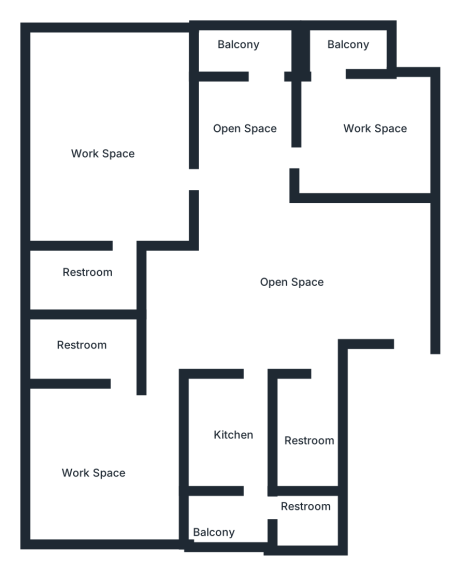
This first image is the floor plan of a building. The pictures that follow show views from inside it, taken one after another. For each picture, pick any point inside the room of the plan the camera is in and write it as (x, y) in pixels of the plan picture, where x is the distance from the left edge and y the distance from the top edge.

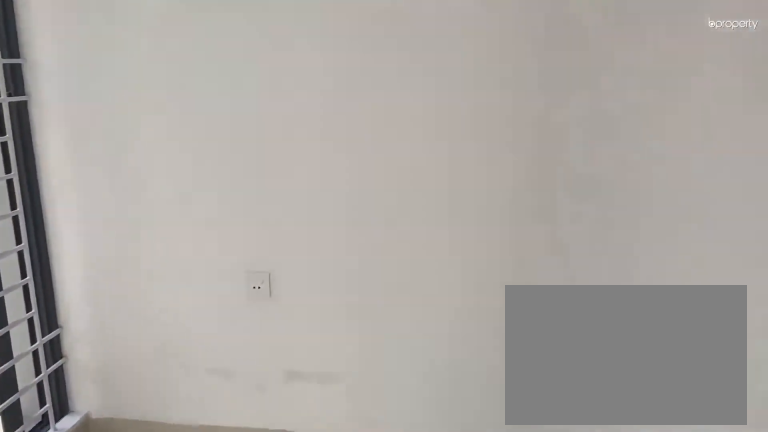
(113, 128)
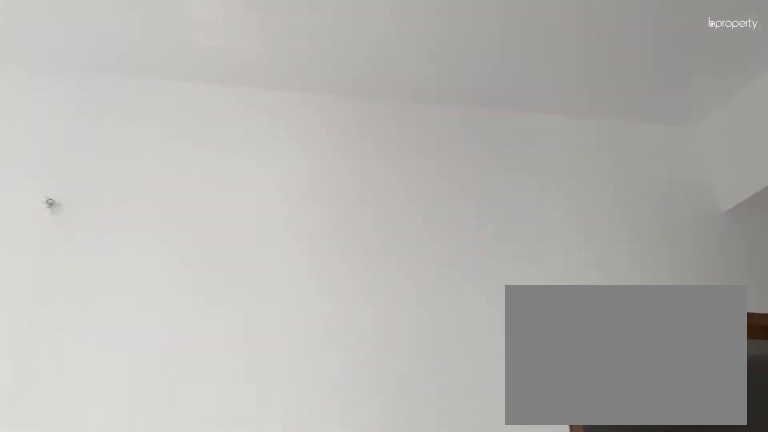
(113, 128)
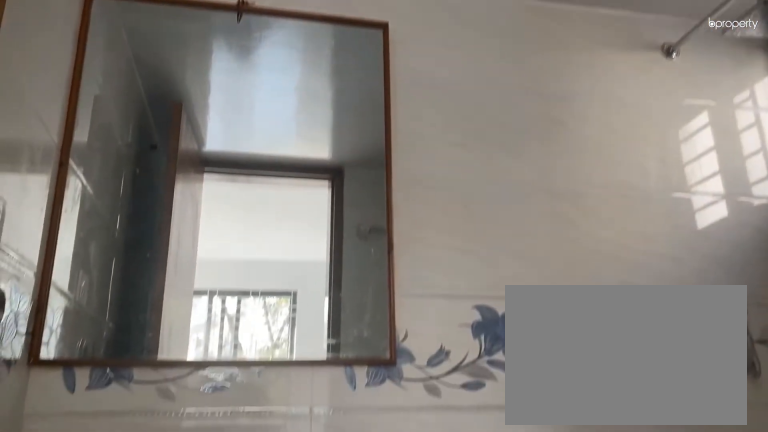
(92, 278)
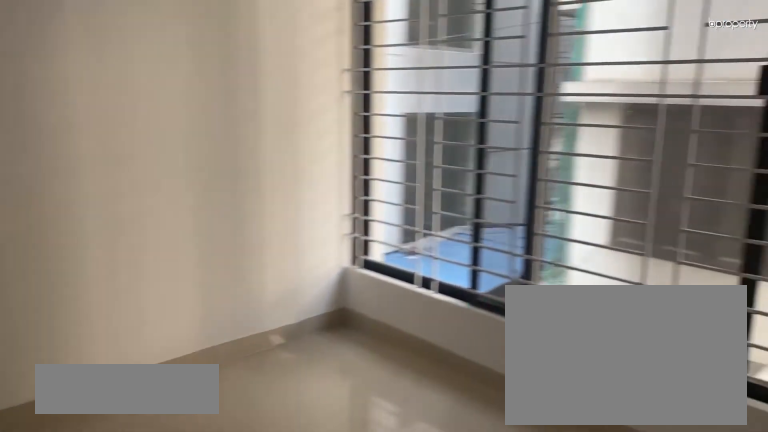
(108, 449)
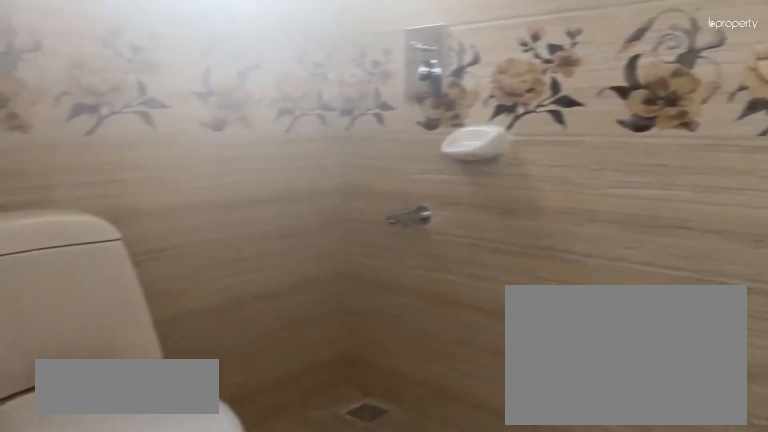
(89, 349)
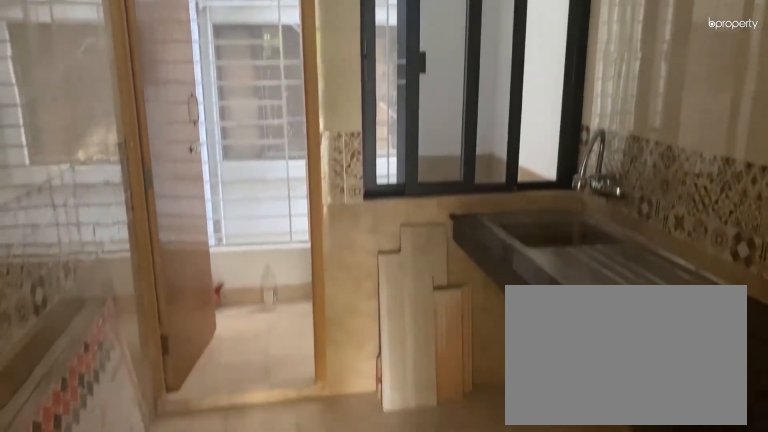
(235, 433)
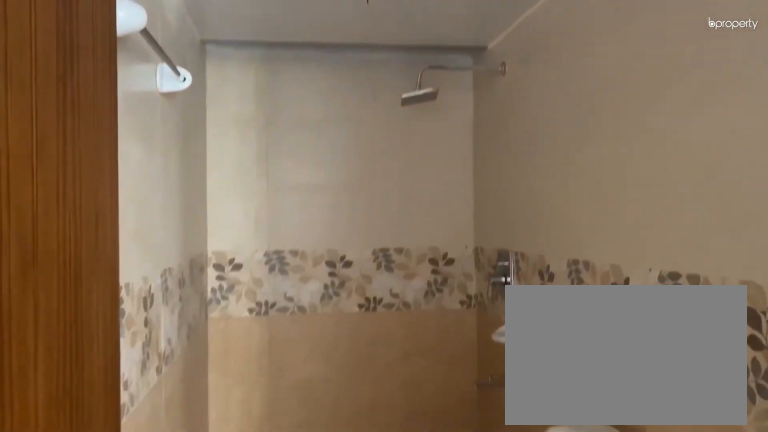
(310, 445)
